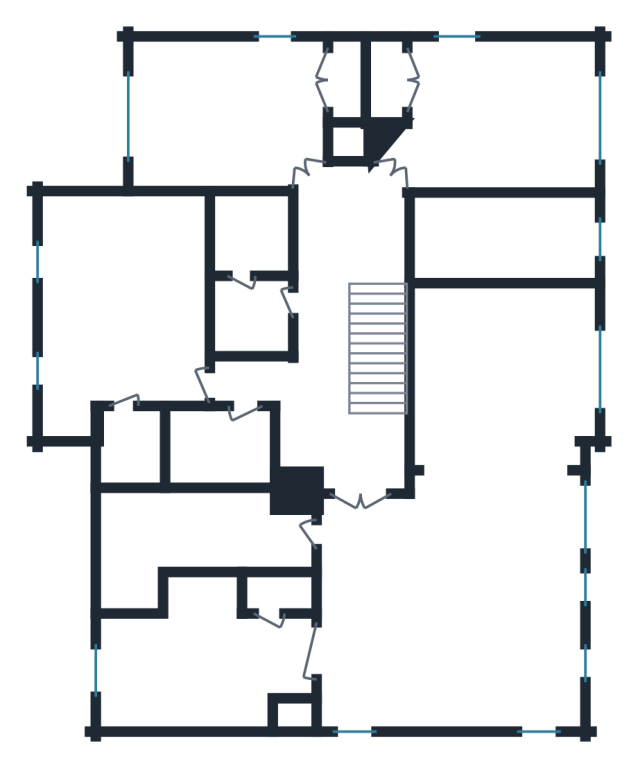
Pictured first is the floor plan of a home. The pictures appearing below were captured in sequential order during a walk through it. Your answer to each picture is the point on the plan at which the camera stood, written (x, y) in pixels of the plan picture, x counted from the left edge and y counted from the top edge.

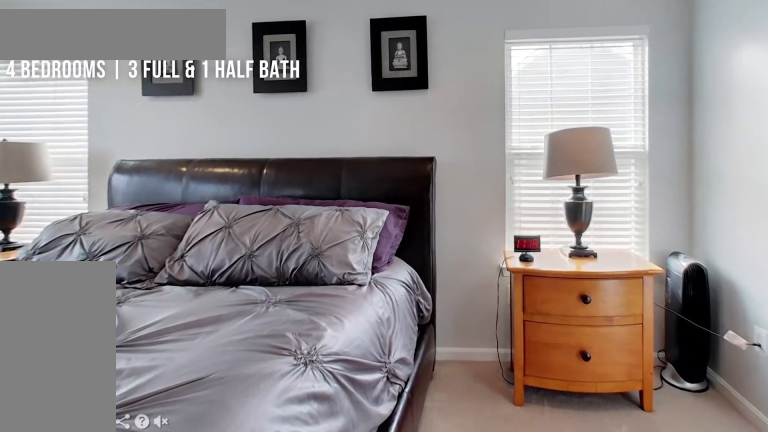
(385, 656)
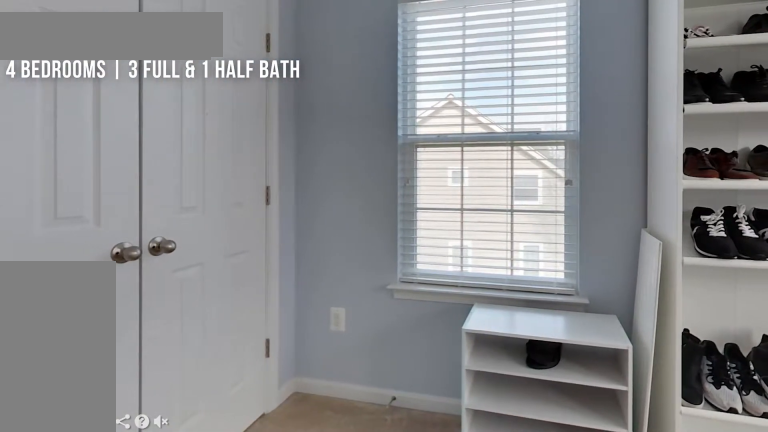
(465, 81)
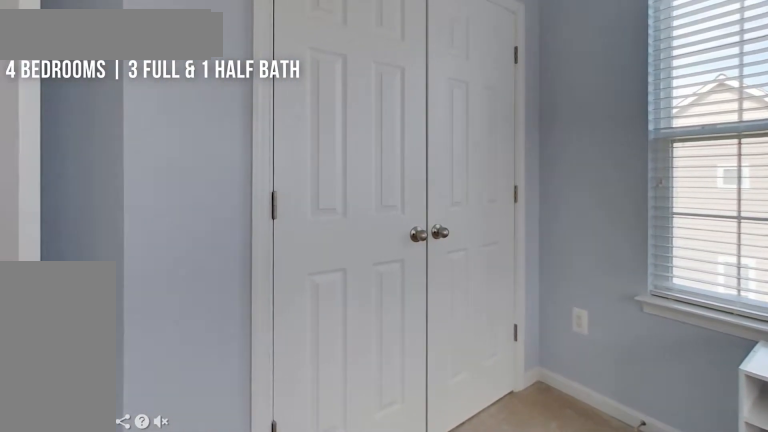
(437, 101)
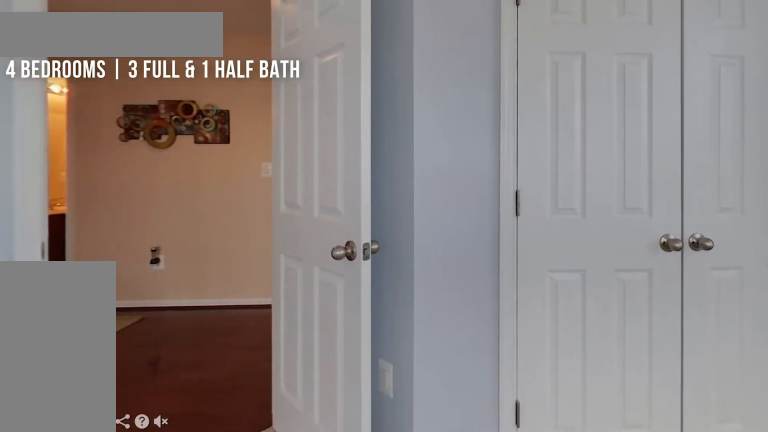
(422, 127)
